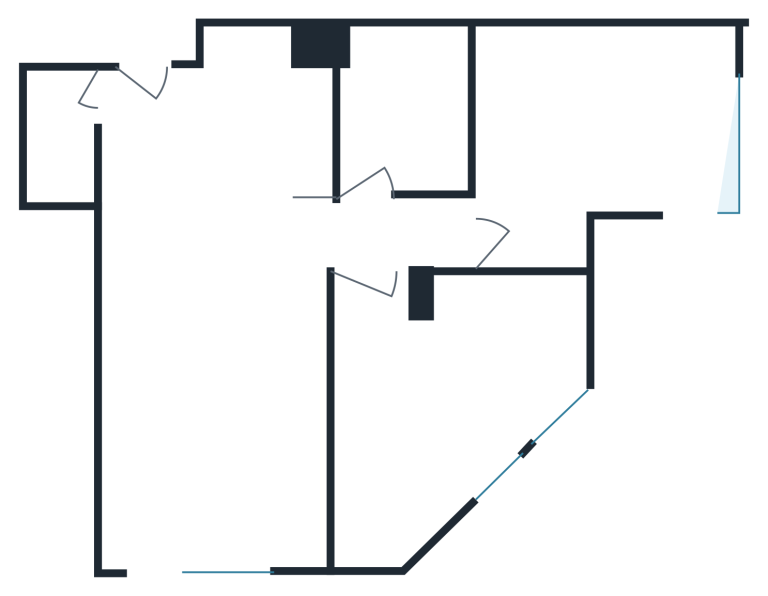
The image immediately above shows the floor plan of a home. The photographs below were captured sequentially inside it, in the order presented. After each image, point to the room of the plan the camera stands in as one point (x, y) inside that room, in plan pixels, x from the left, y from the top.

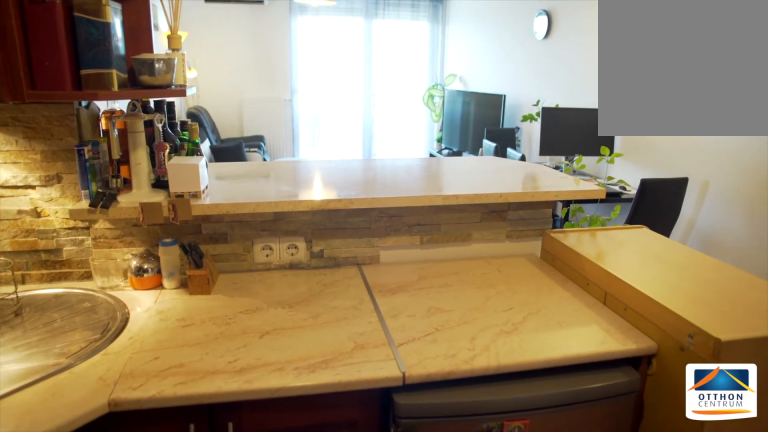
(211, 165)
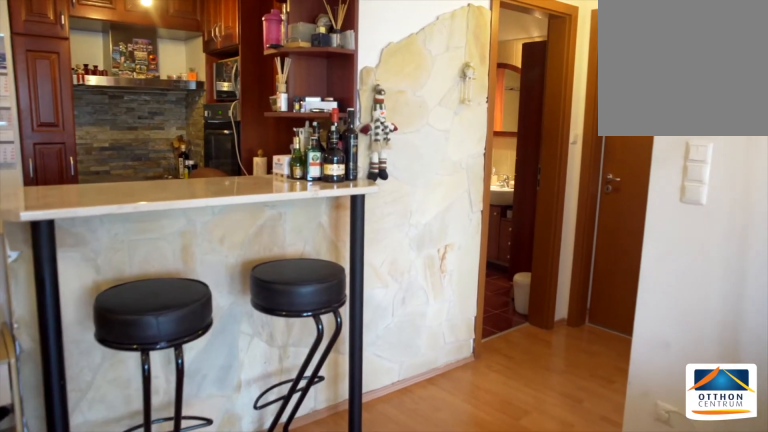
(323, 242)
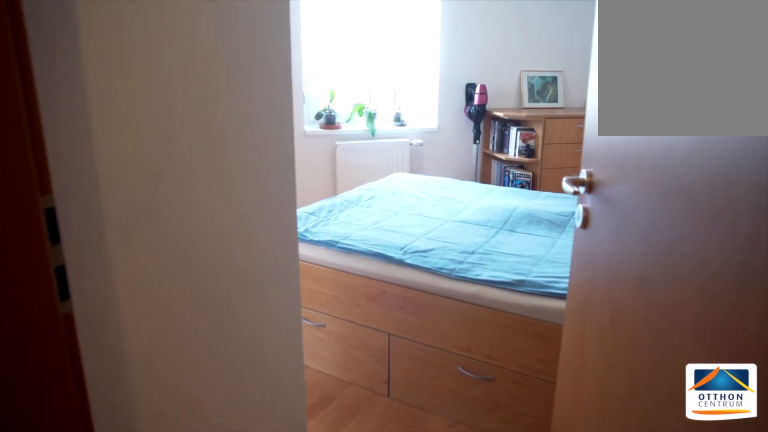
(322, 243)
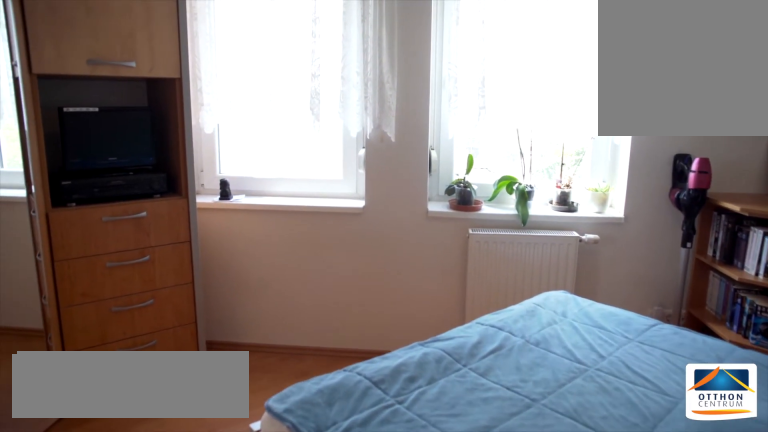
(451, 404)
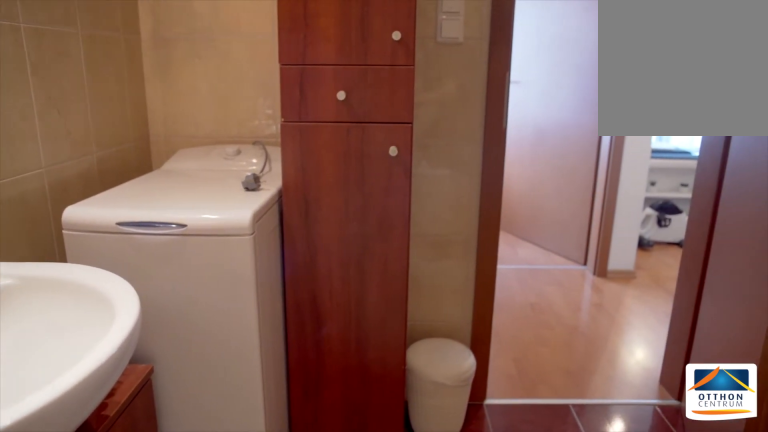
(400, 111)
